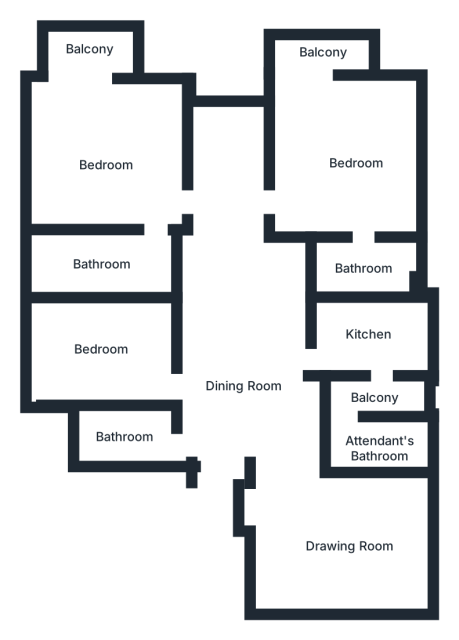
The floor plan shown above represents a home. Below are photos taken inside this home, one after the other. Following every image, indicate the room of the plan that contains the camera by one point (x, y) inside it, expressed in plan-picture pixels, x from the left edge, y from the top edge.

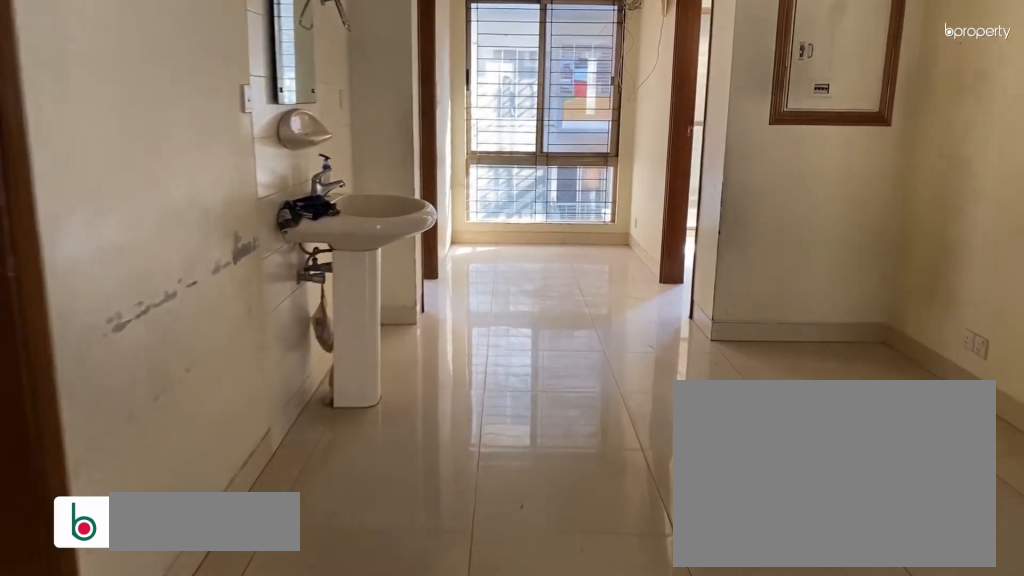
(236, 402)
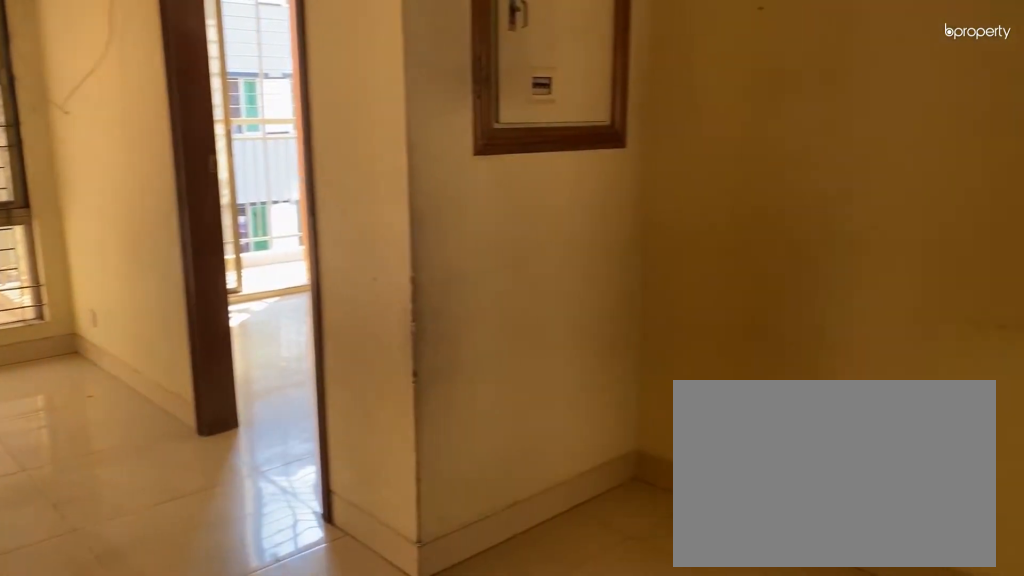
(224, 259)
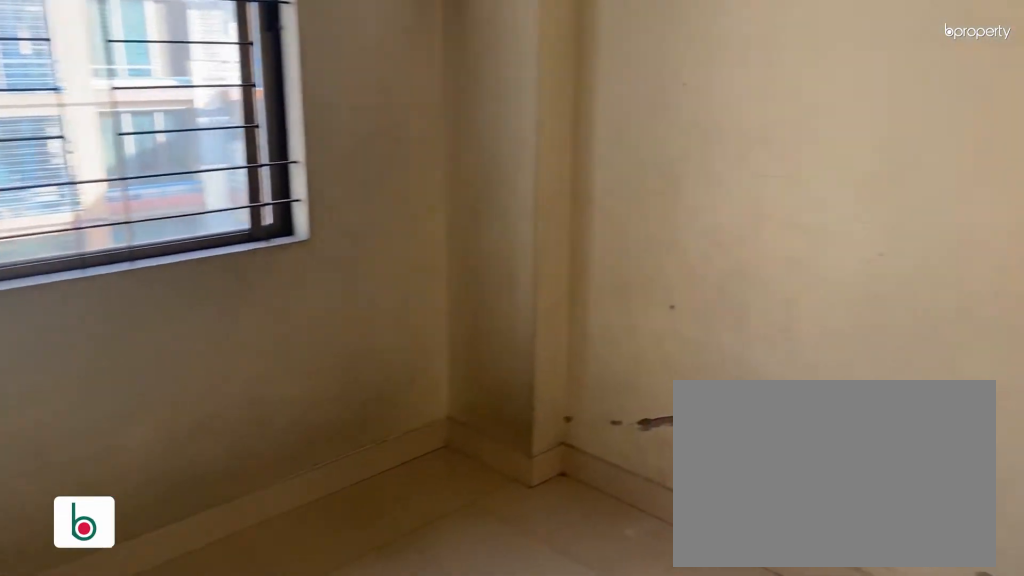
(100, 342)
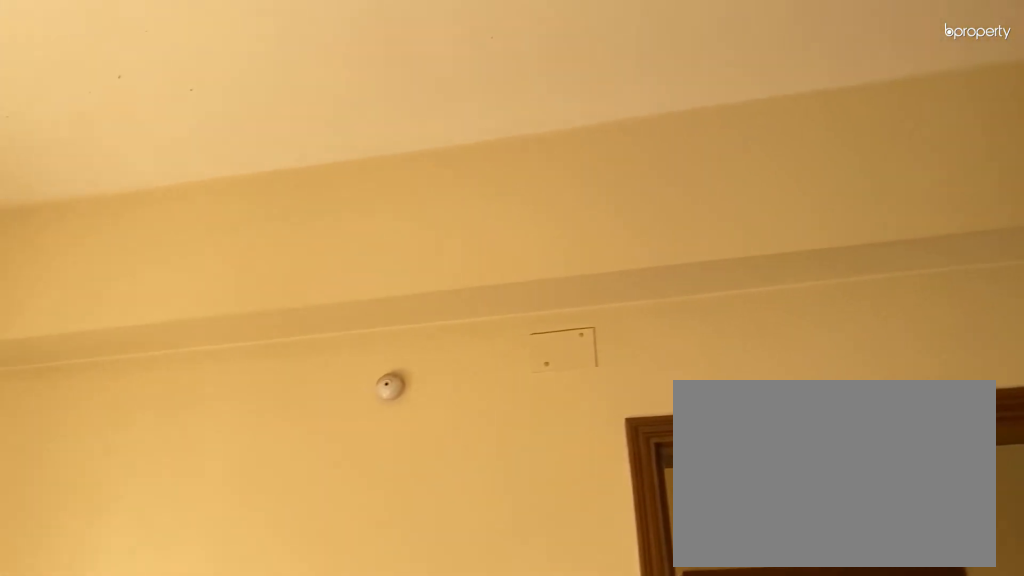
(109, 165)
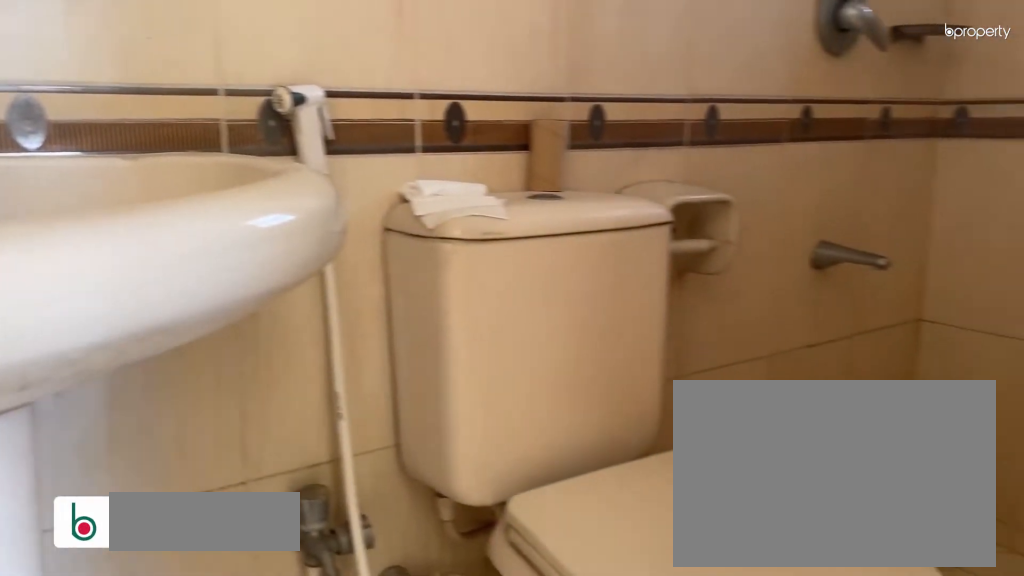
(105, 257)
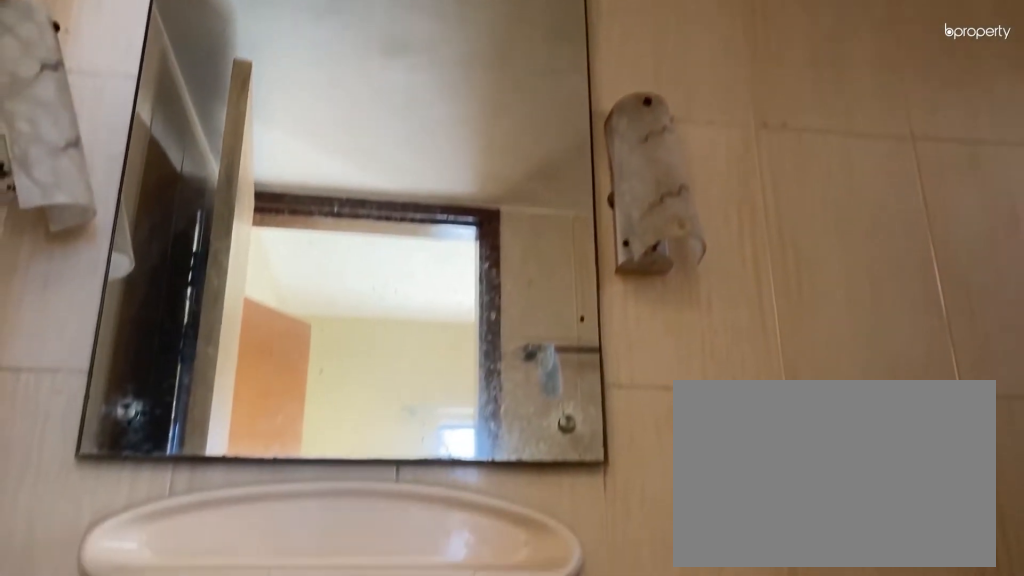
(105, 257)
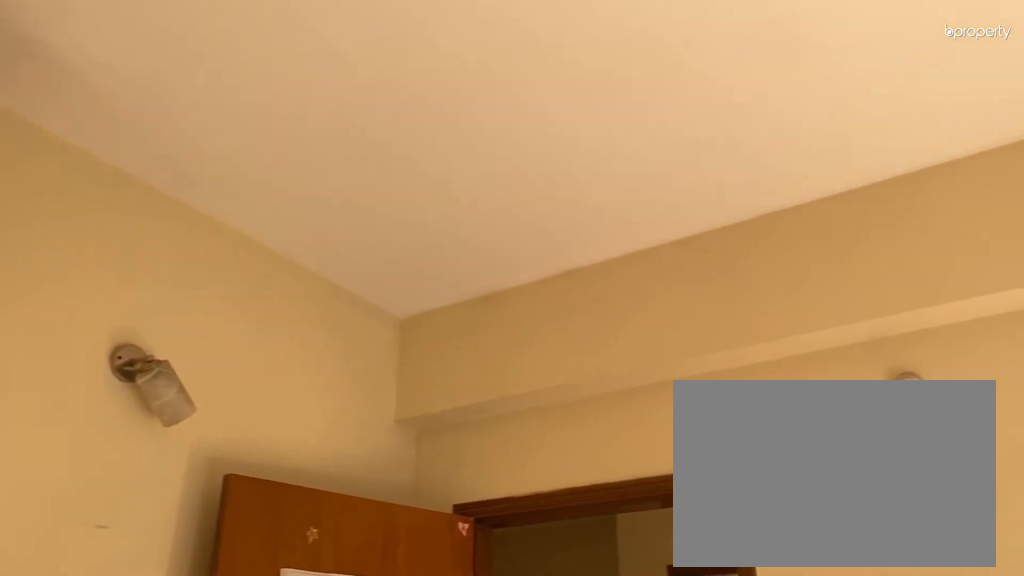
(356, 168)
